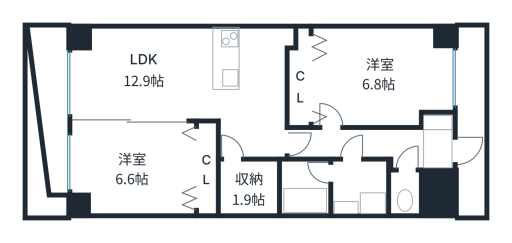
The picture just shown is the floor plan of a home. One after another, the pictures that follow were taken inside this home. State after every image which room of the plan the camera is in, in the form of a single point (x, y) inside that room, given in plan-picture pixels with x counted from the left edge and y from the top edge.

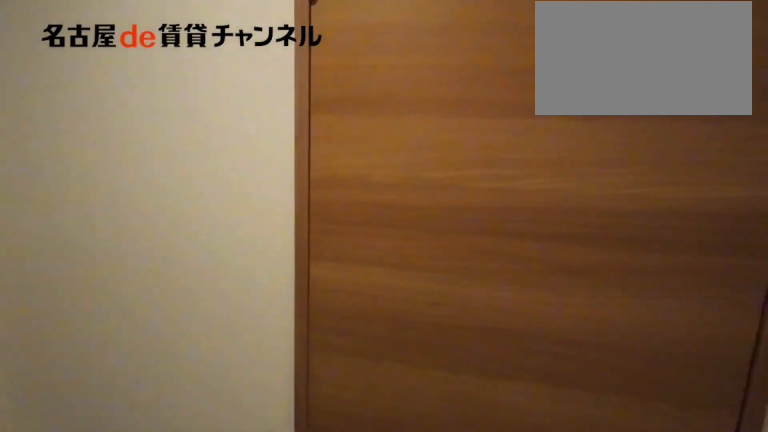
(359, 144)
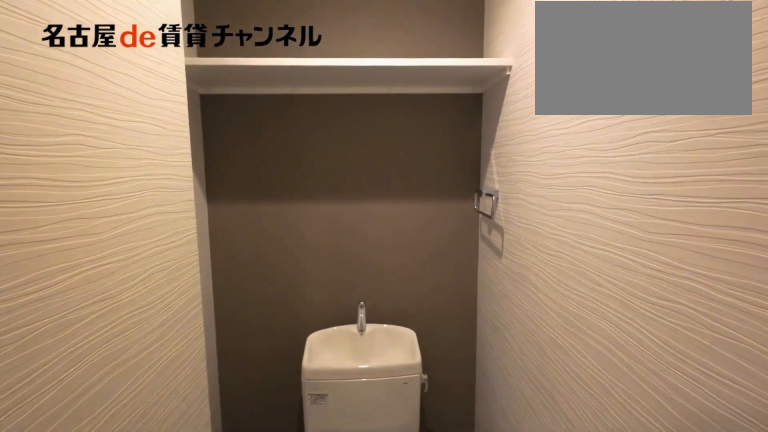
(405, 192)
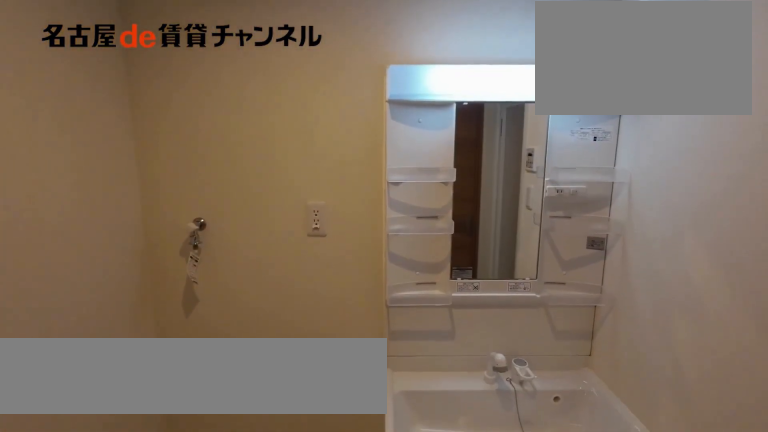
(360, 187)
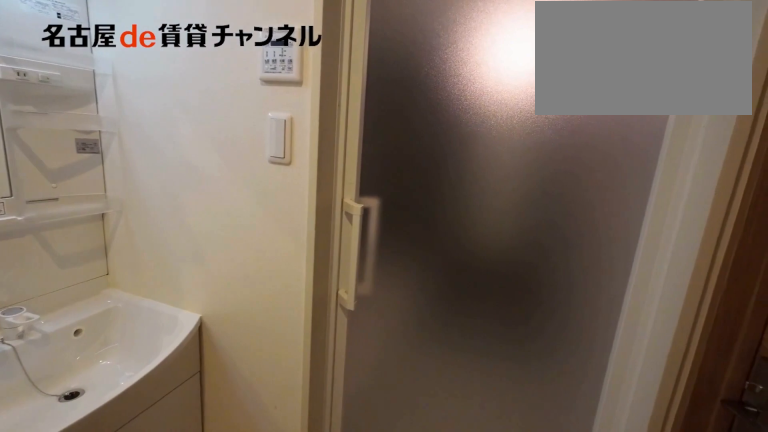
(360, 187)
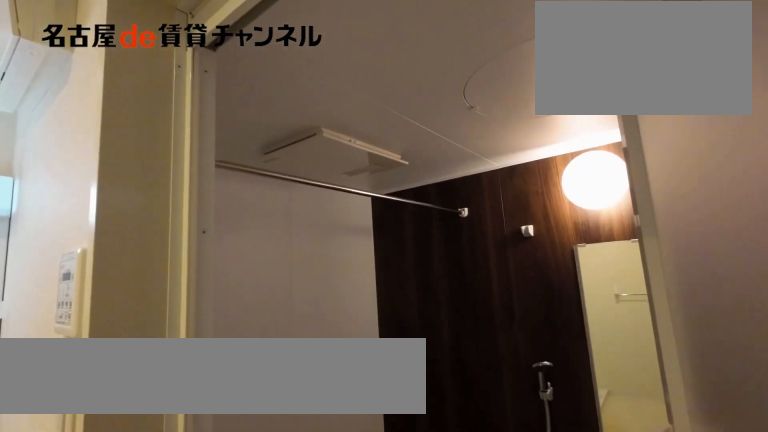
(304, 187)
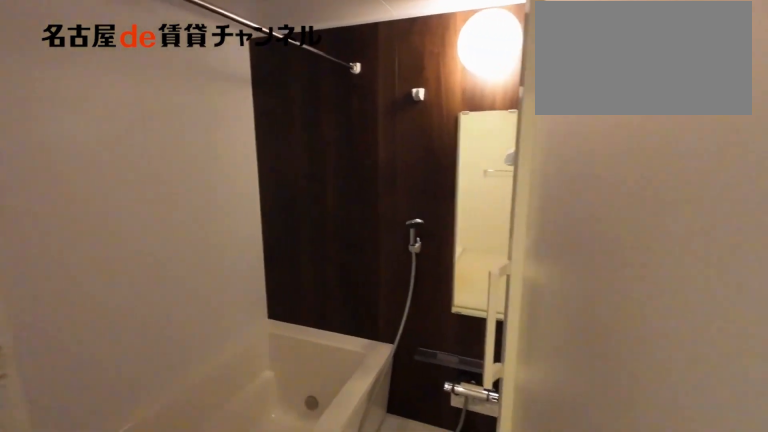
(304, 187)
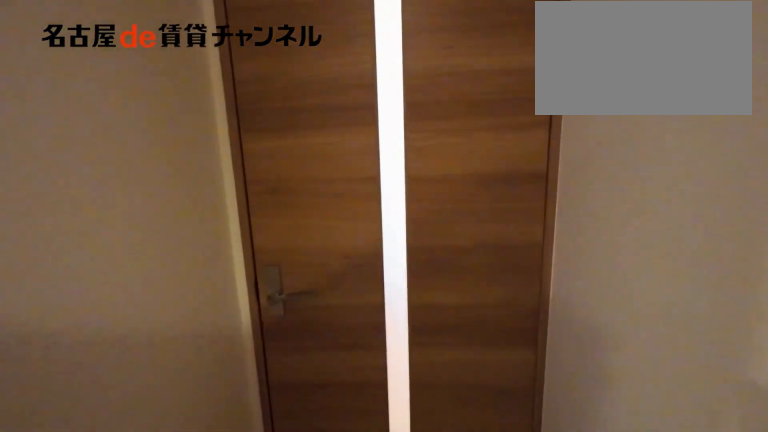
(359, 144)
